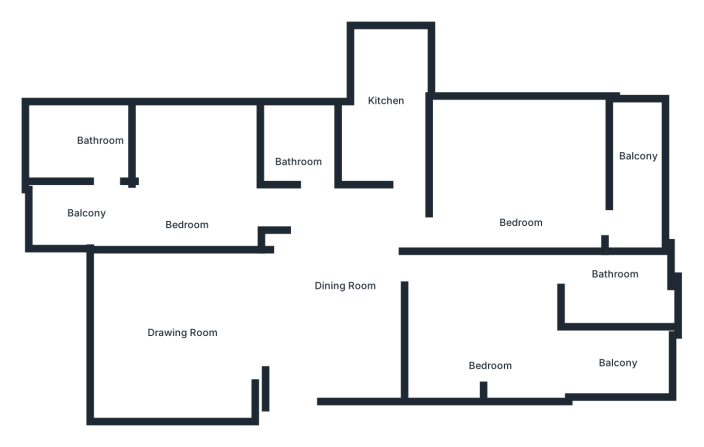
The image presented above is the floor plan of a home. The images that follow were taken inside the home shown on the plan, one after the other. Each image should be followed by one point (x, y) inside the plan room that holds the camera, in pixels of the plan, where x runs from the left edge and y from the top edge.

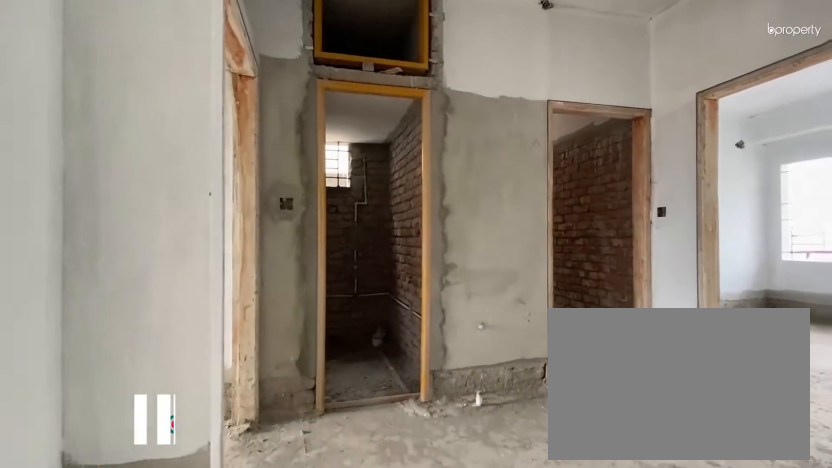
(348, 282)
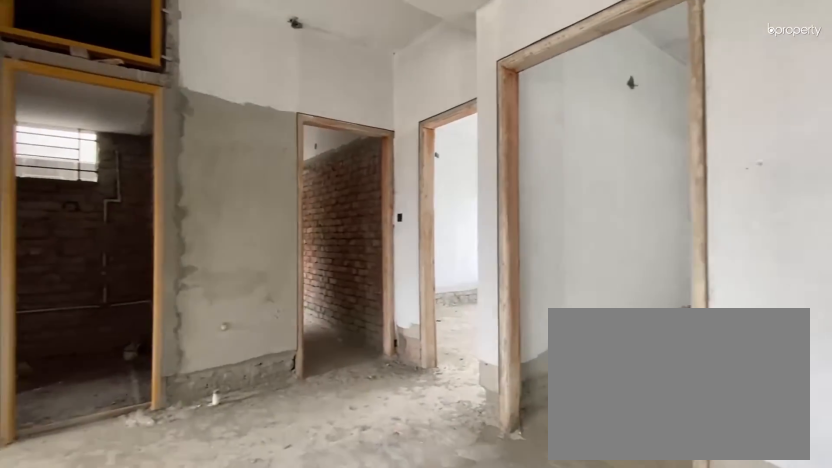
(348, 282)
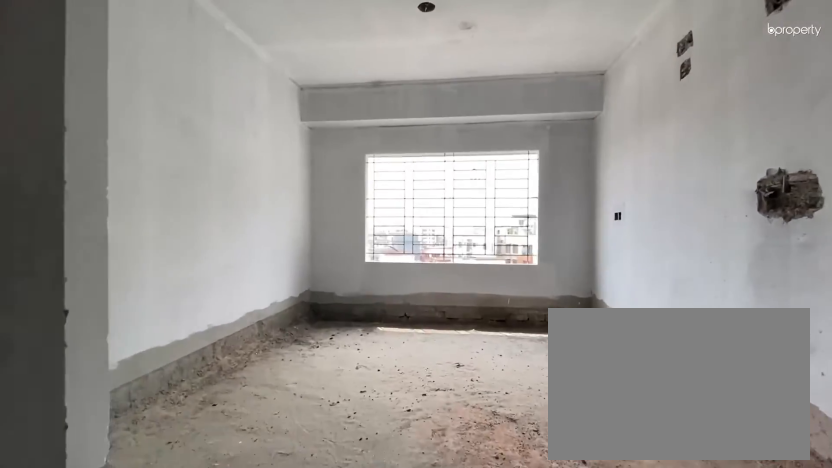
(184, 330)
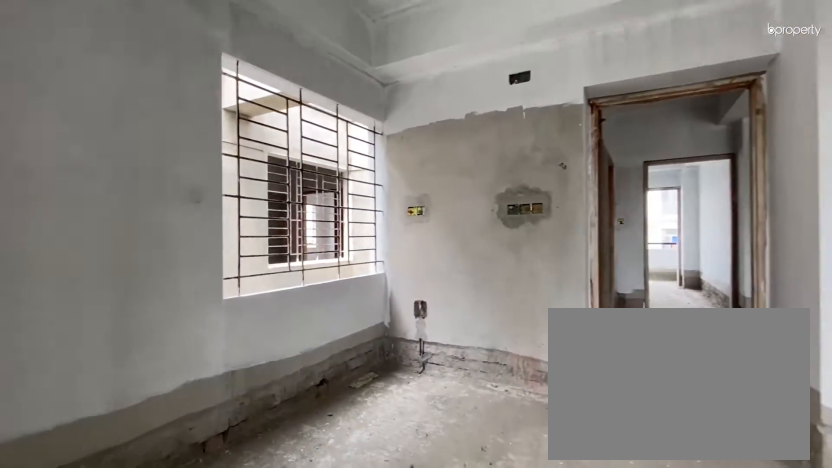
(188, 188)
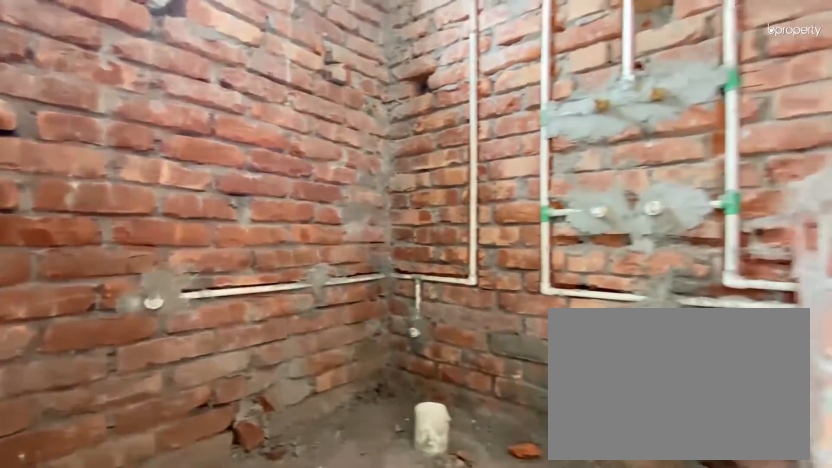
(93, 150)
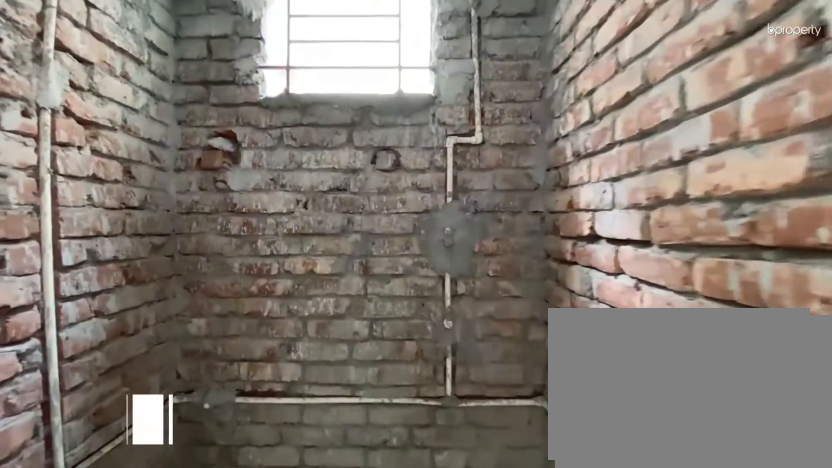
(298, 141)
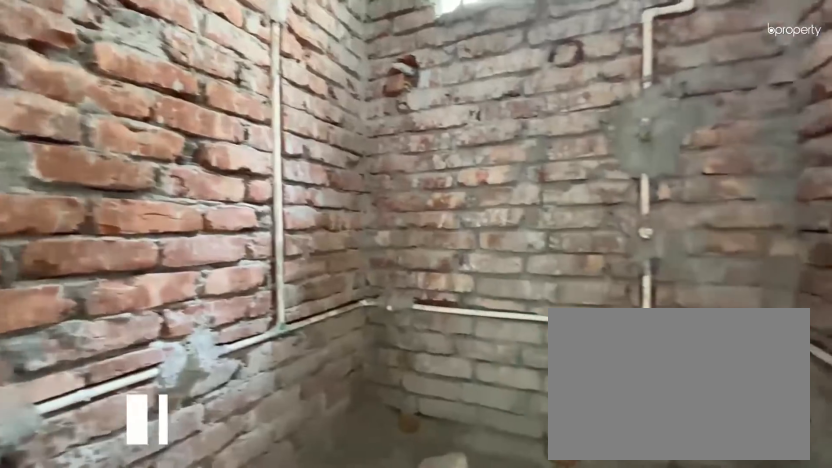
(298, 141)
